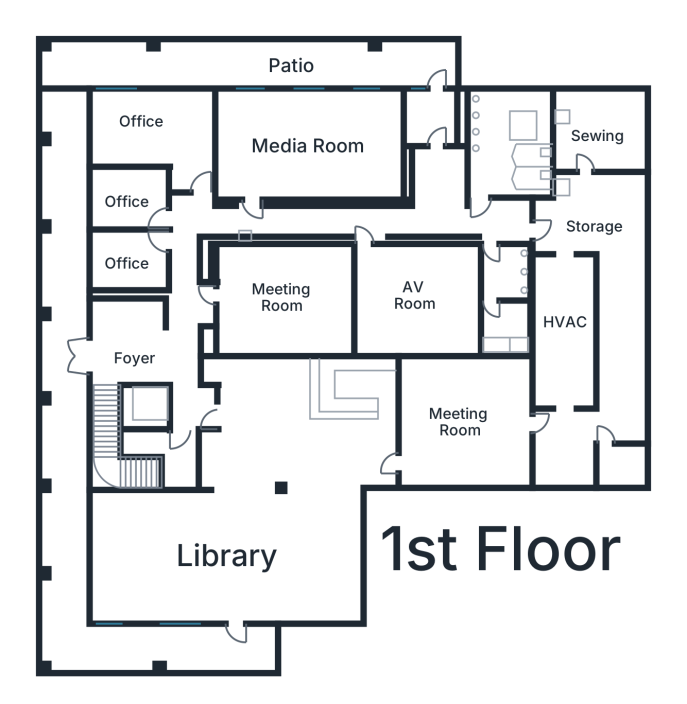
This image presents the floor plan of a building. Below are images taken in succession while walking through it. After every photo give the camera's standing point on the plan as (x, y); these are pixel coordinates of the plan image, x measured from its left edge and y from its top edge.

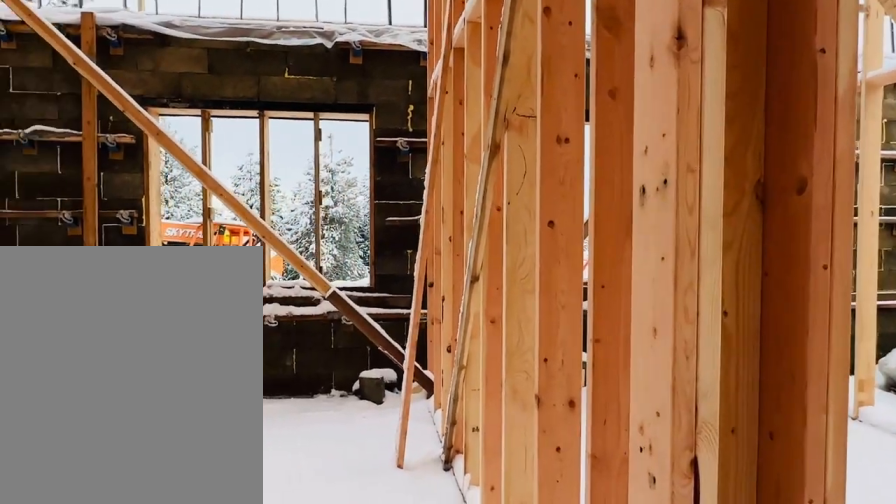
(185, 235)
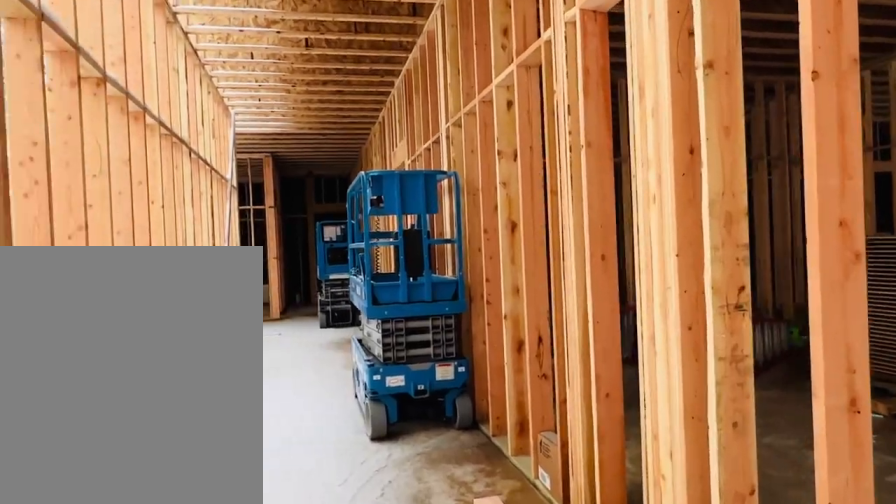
(208, 202)
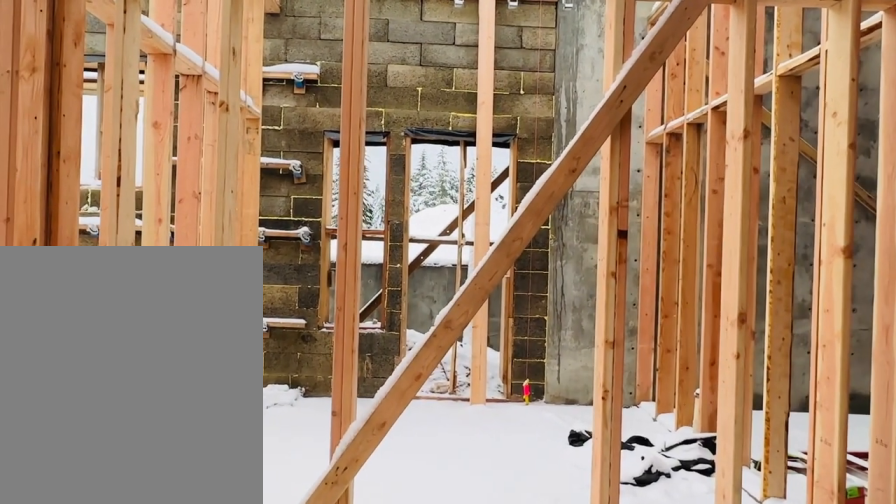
(436, 191)
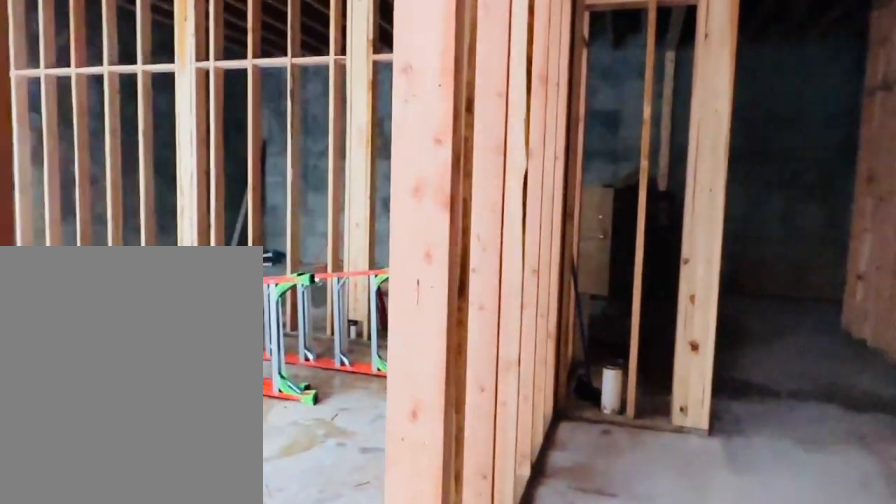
(472, 198)
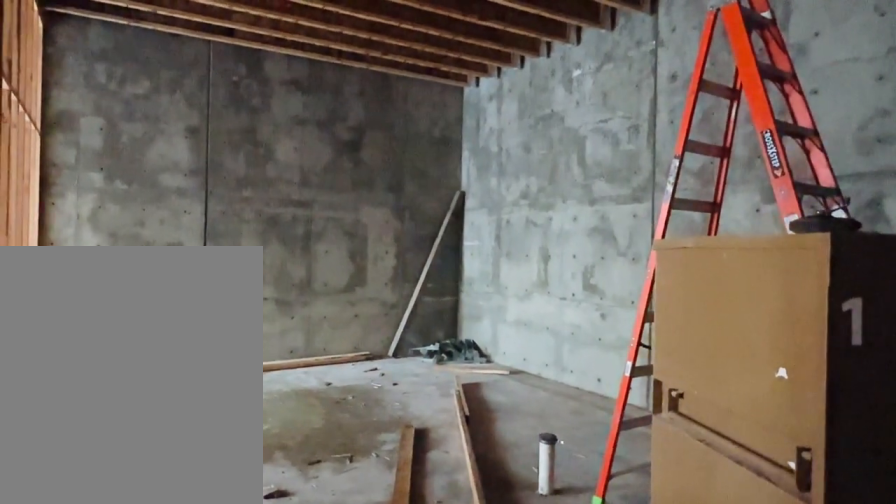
(590, 201)
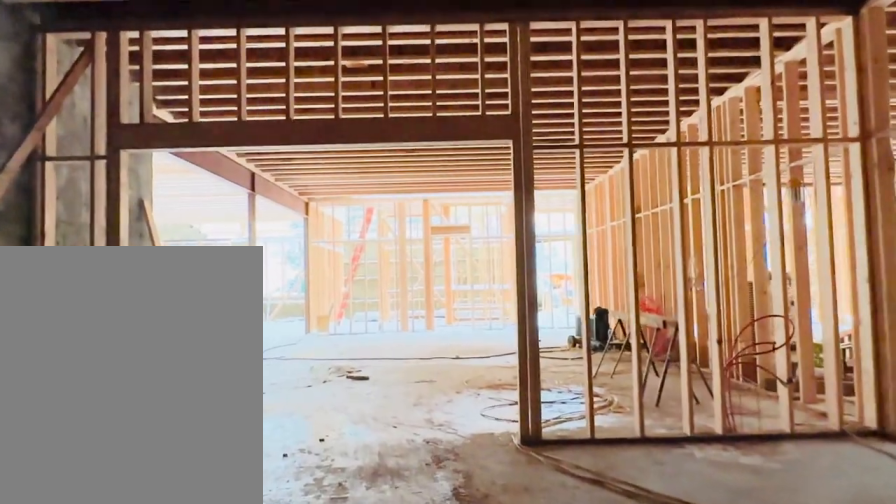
(483, 425)
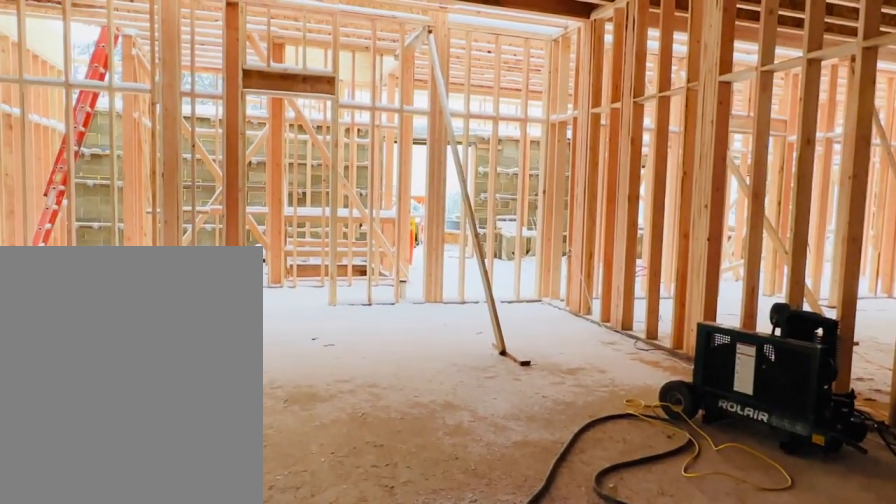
(365, 425)
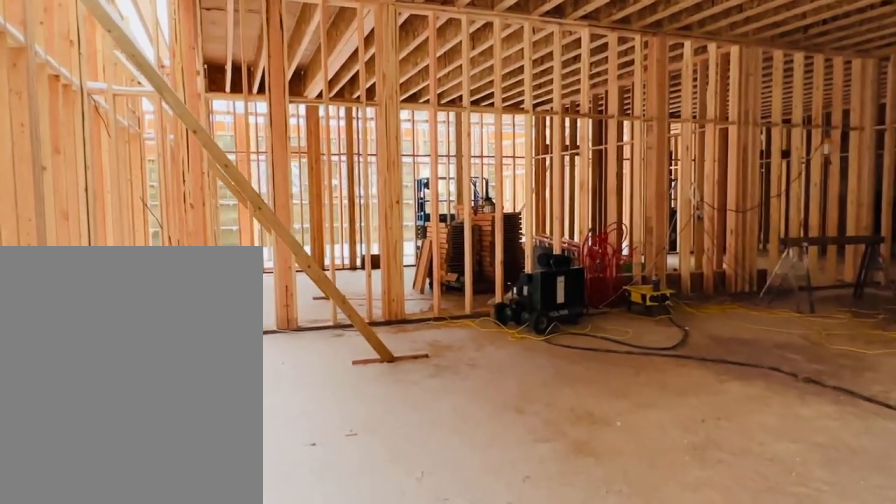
(213, 481)
